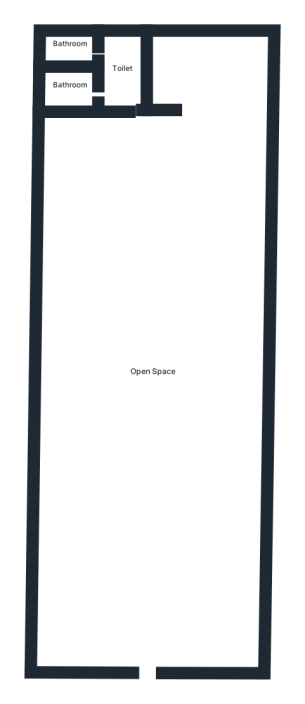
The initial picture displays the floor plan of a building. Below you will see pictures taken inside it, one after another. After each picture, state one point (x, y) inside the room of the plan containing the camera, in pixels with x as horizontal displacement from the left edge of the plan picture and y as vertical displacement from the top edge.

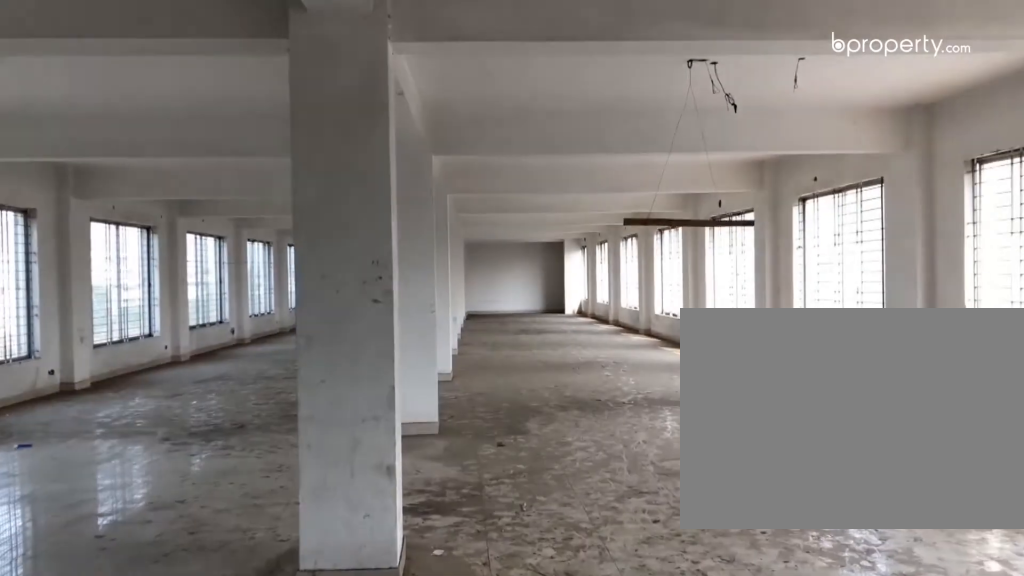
(152, 663)
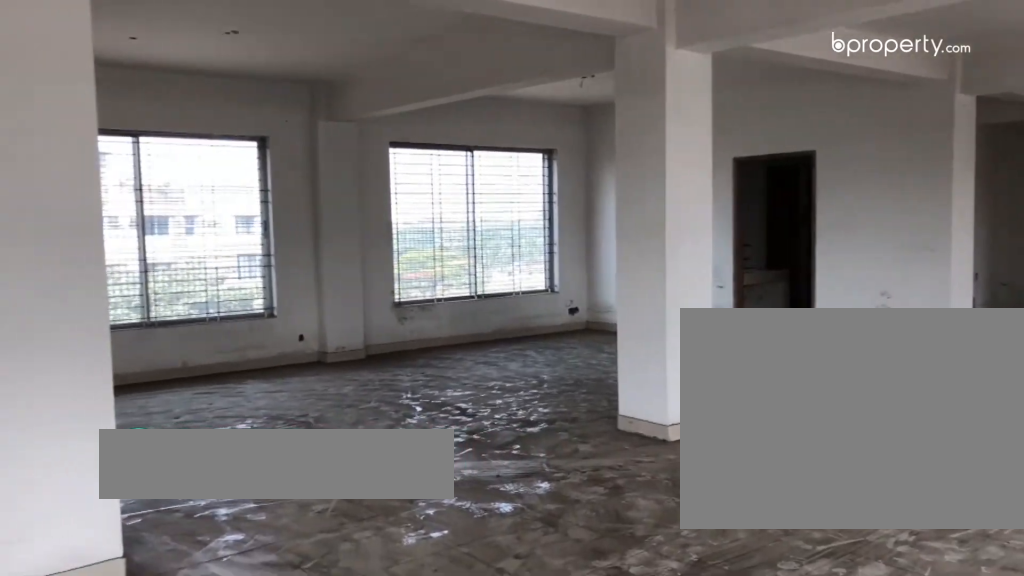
(149, 339)
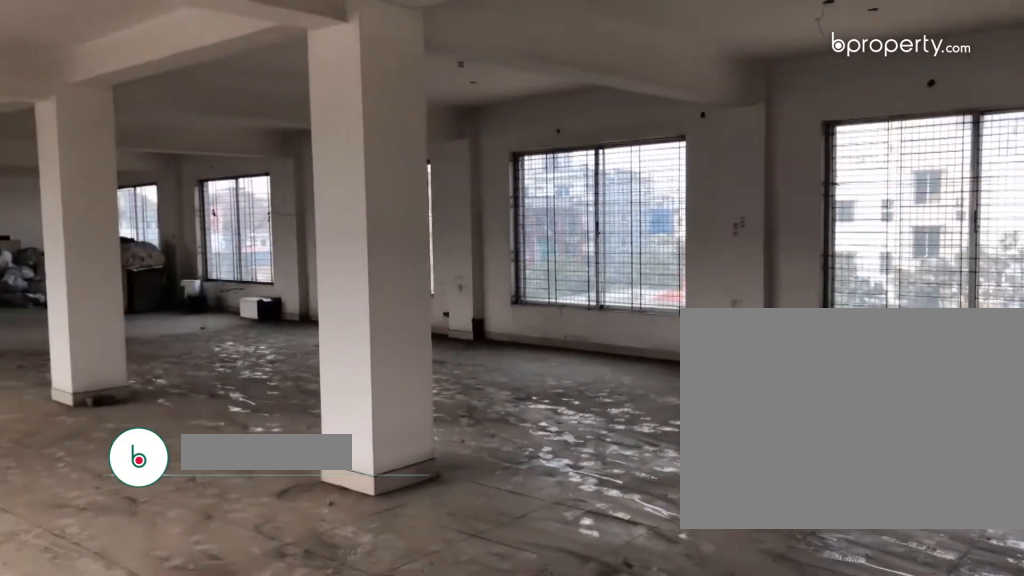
(149, 339)
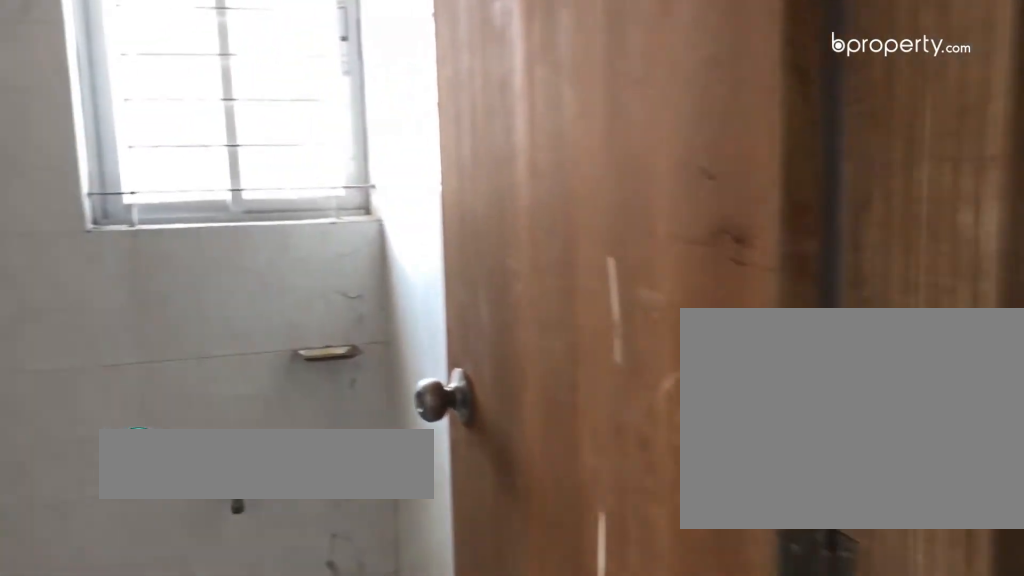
(68, 90)
